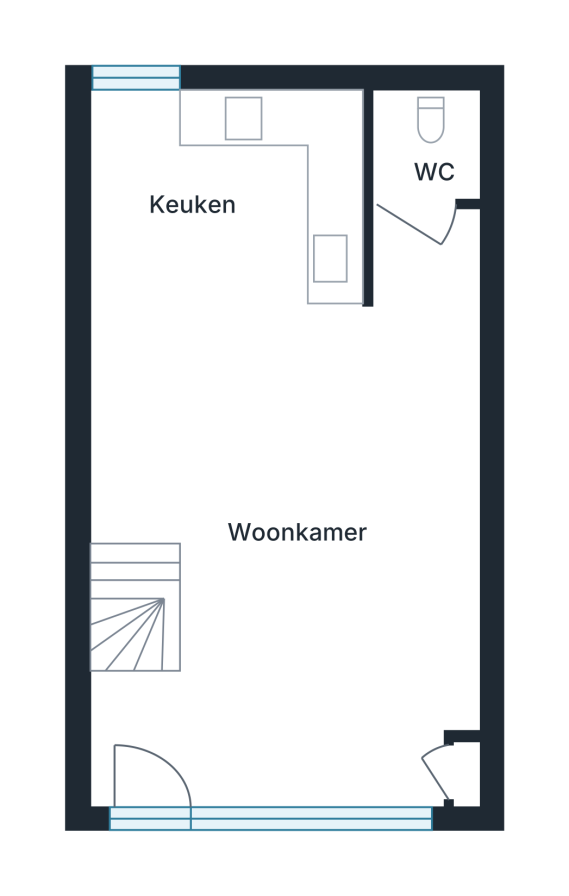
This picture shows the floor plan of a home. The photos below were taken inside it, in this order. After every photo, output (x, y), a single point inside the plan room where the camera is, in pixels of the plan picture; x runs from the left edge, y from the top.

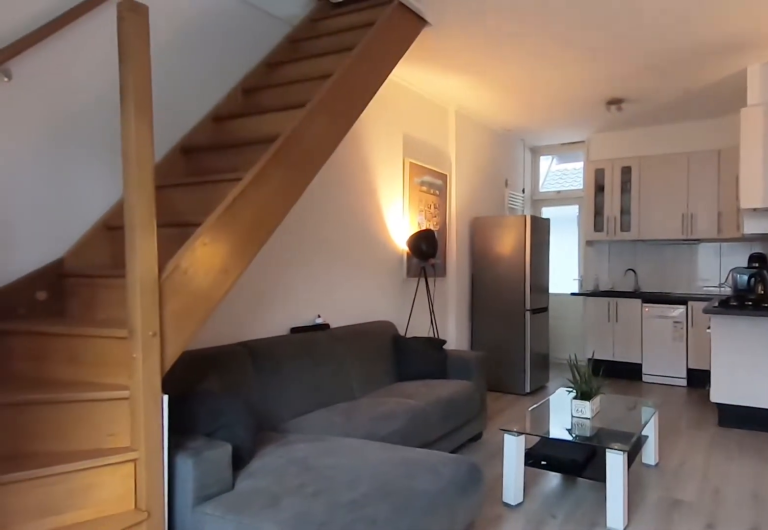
(218, 561)
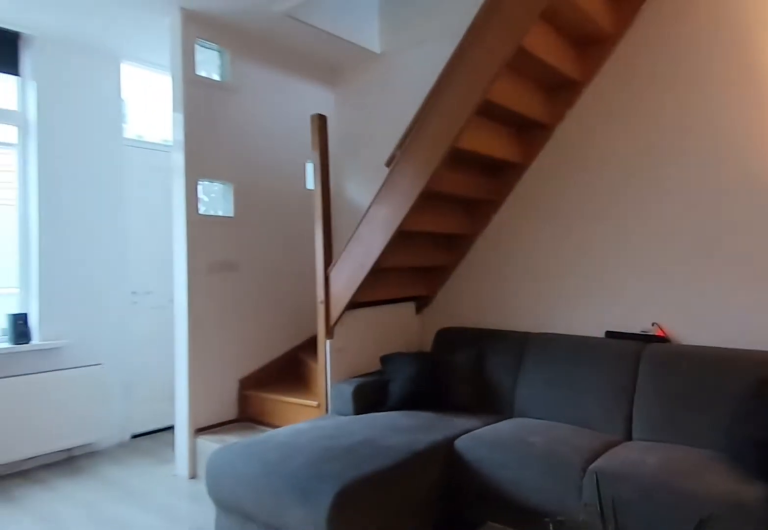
(218, 561)
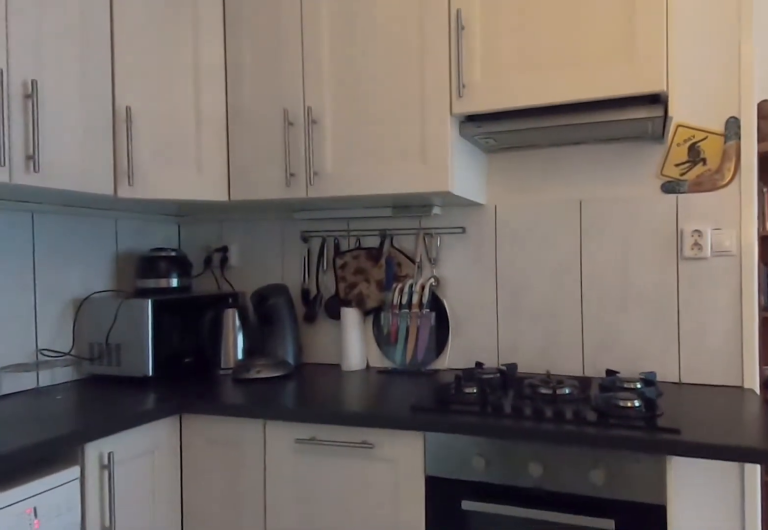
(222, 197)
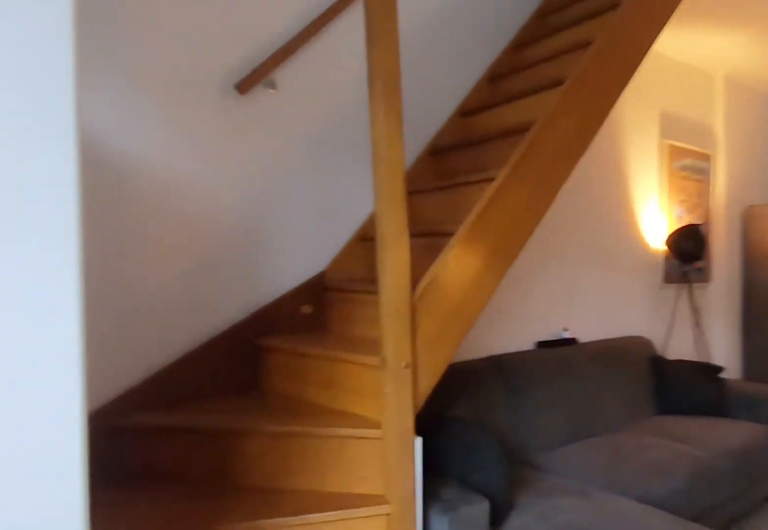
(217, 561)
